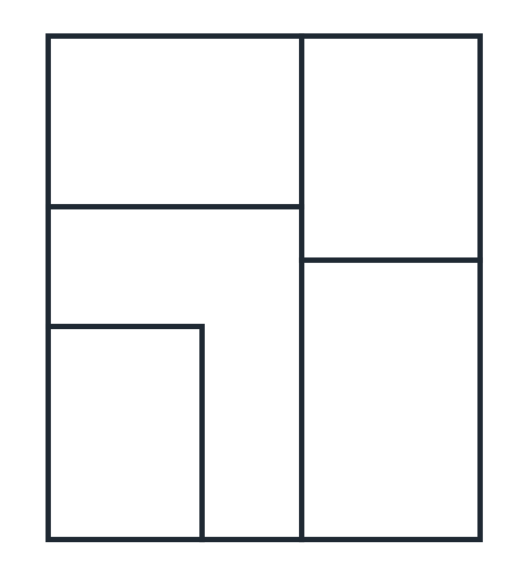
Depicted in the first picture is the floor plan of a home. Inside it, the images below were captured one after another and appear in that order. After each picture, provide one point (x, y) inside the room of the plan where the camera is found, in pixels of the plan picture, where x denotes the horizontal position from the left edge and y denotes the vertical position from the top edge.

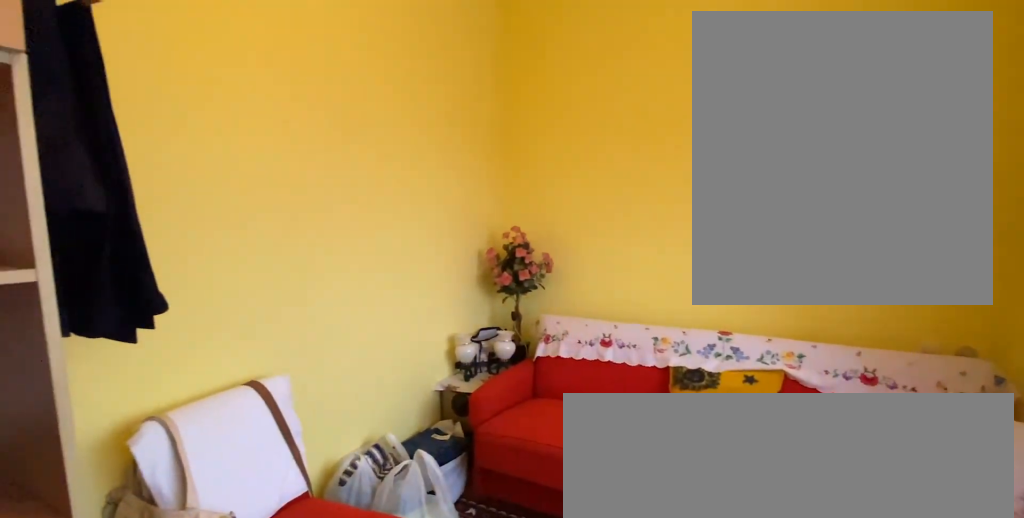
(392, 408)
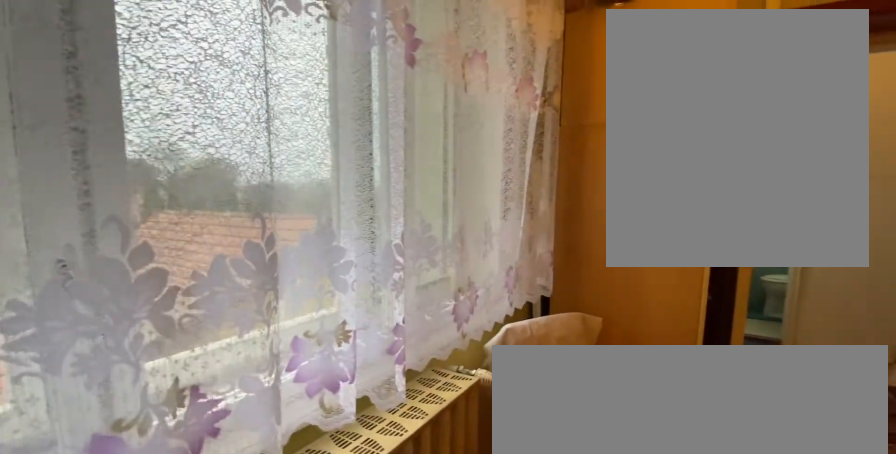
(392, 408)
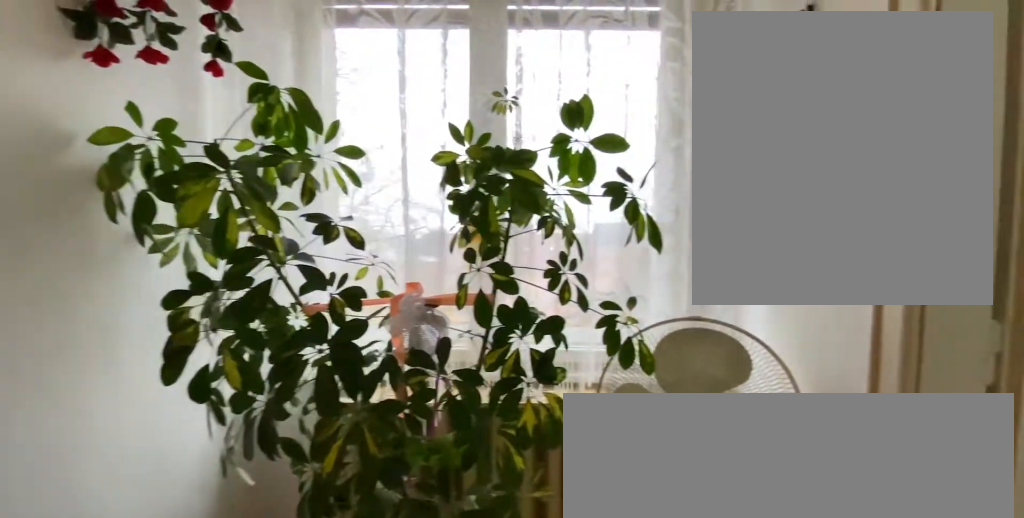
(126, 432)
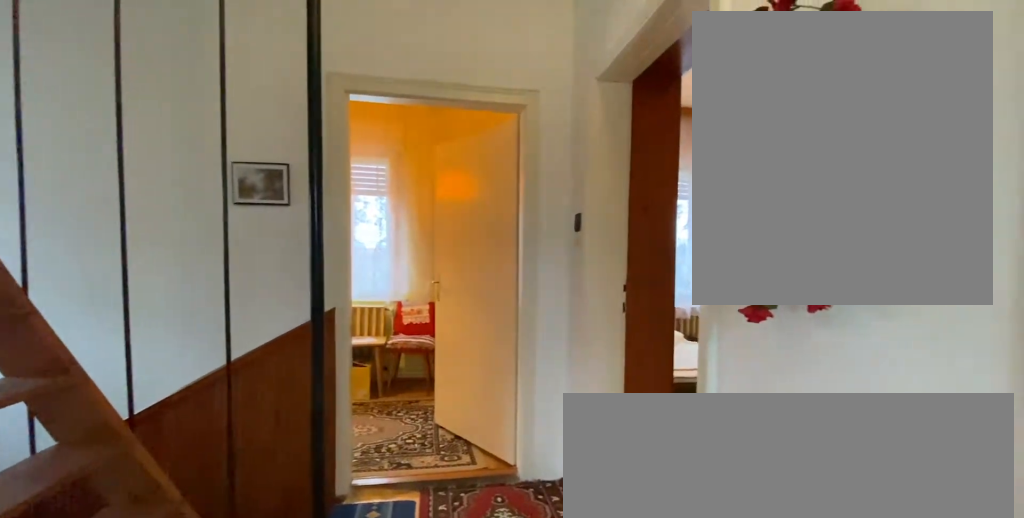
(252, 277)
